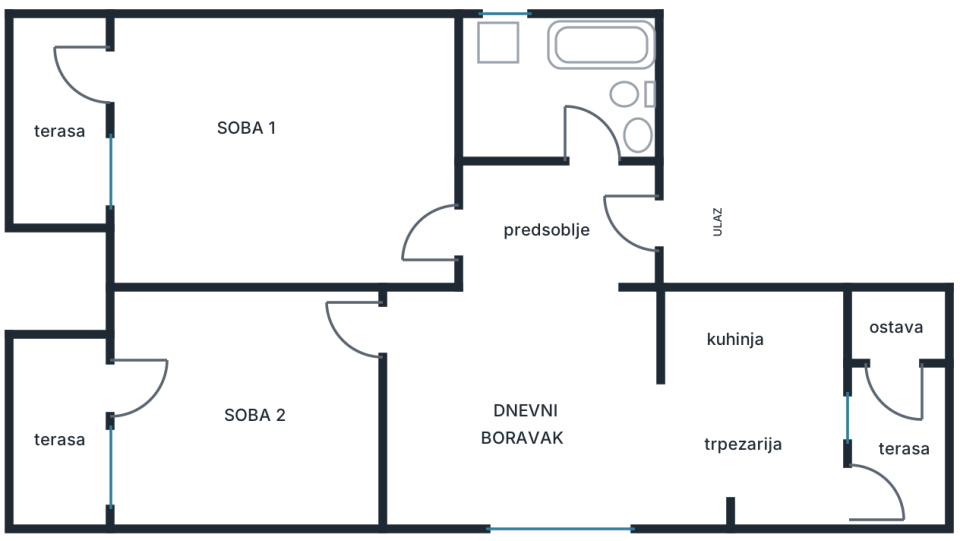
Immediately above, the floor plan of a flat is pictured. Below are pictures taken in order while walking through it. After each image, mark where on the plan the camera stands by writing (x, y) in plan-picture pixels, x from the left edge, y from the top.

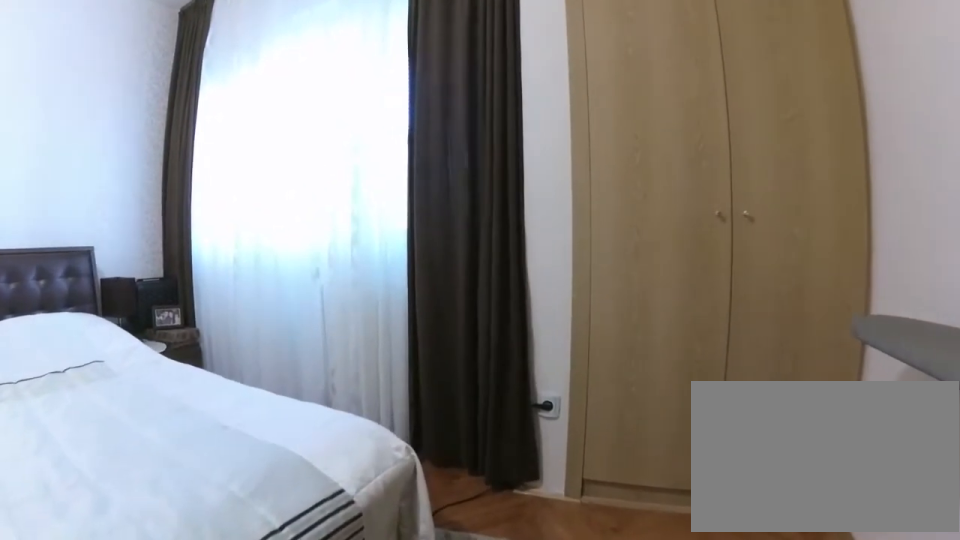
(261, 351)
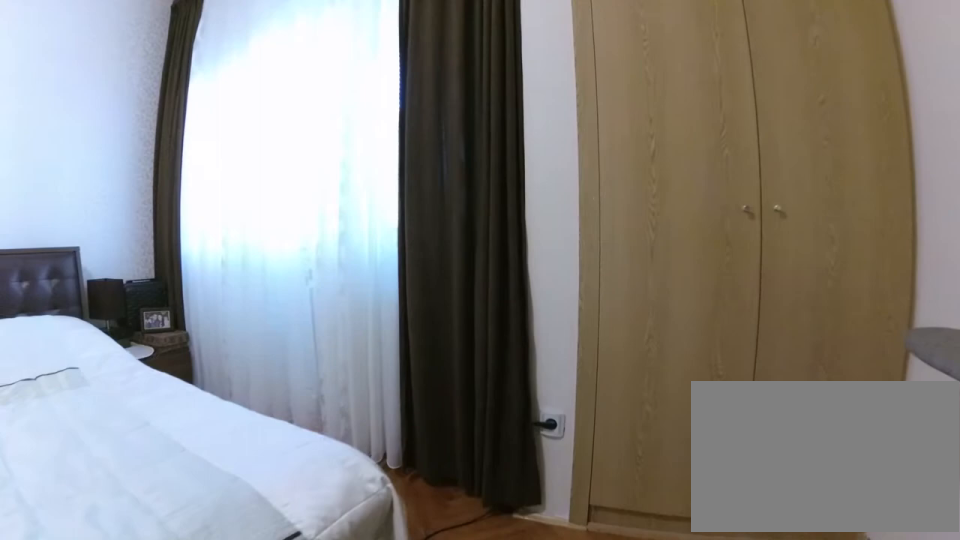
(241, 346)
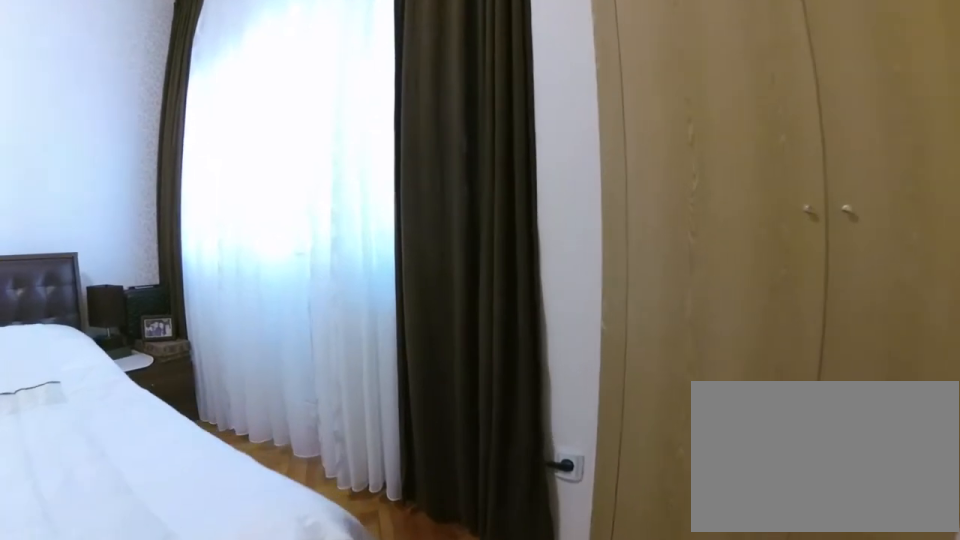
(219, 345)
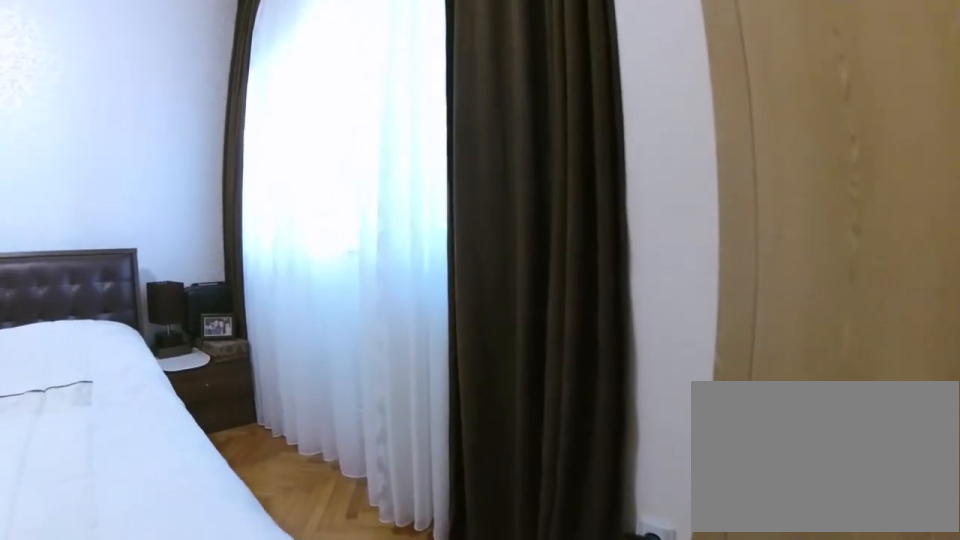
(189, 348)
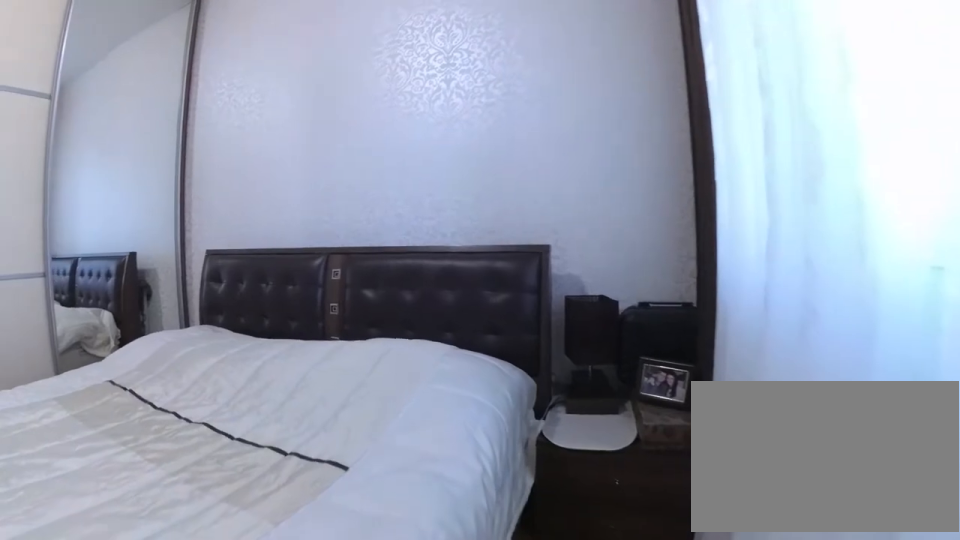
(154, 406)
